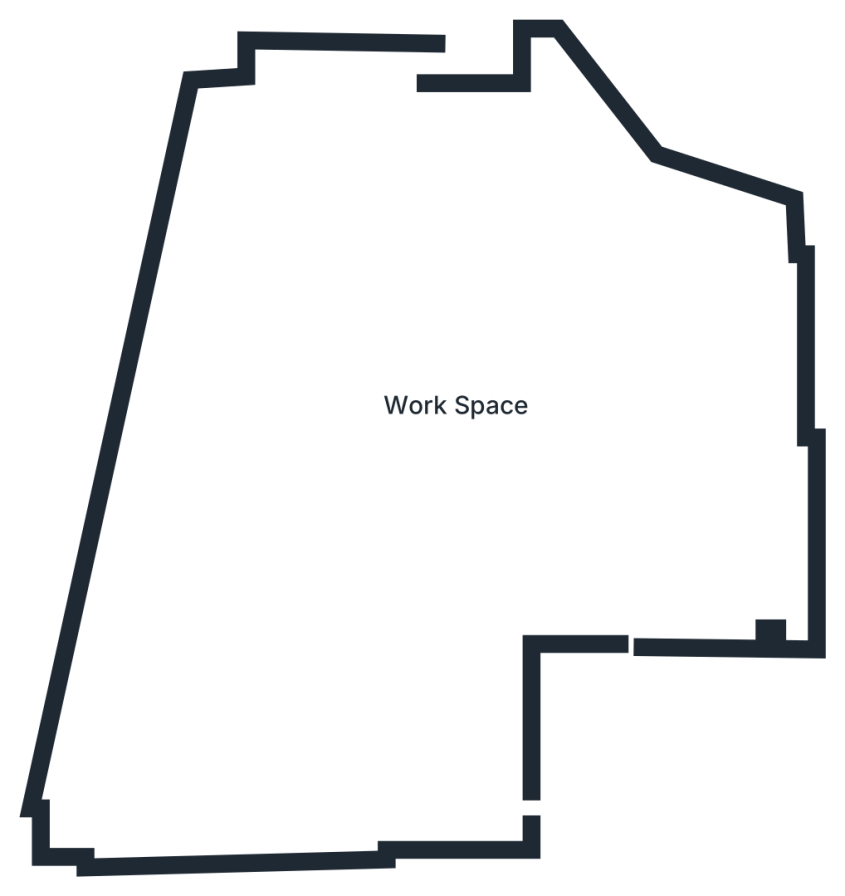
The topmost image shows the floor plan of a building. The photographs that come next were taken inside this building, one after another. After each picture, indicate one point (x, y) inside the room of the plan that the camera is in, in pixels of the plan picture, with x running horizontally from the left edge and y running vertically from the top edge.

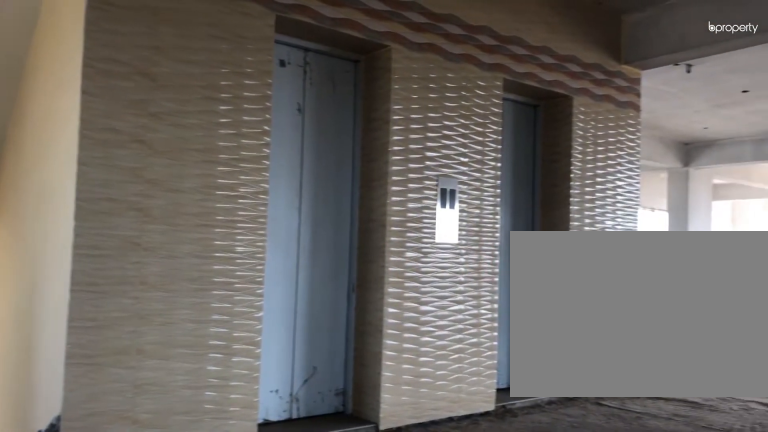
(600, 493)
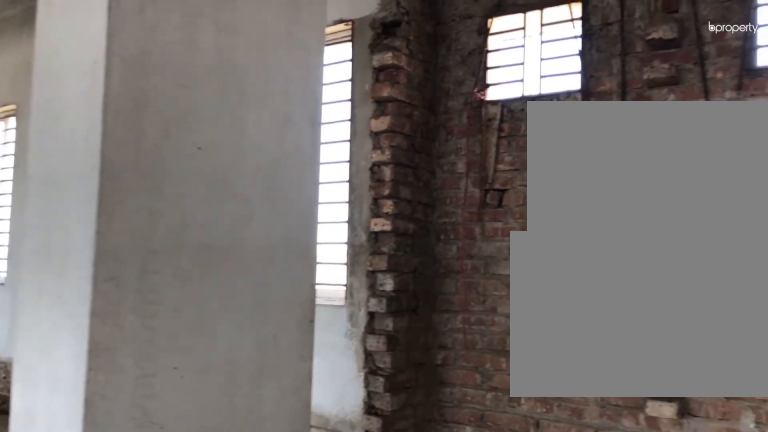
(600, 493)
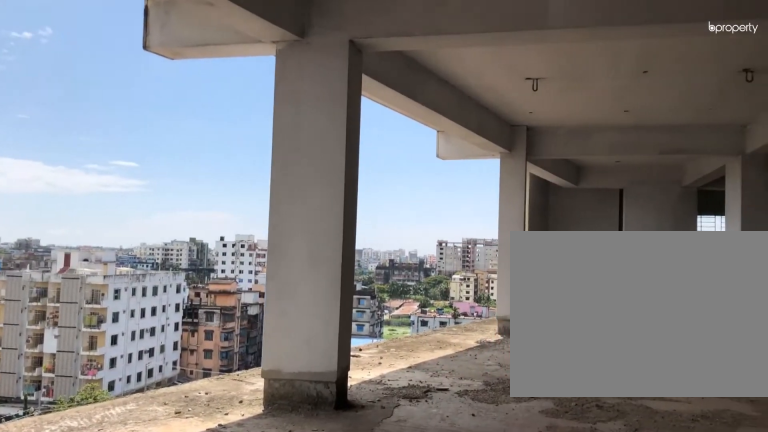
(600, 493)
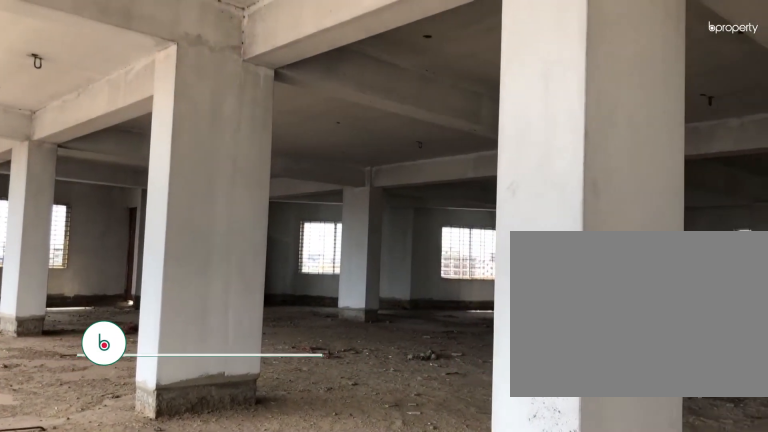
(437, 433)
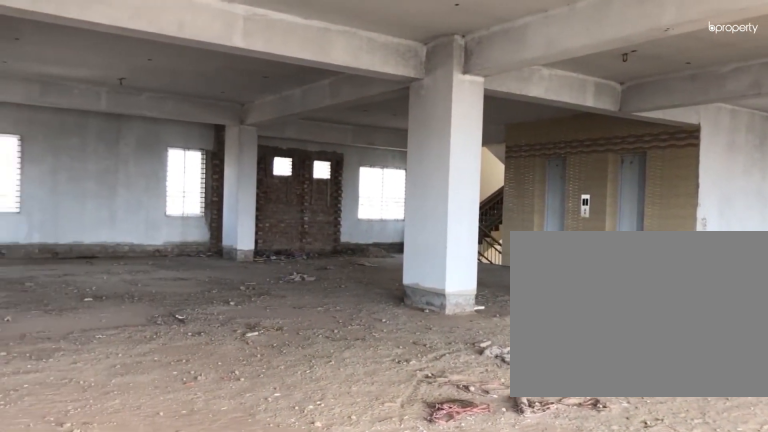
(437, 433)
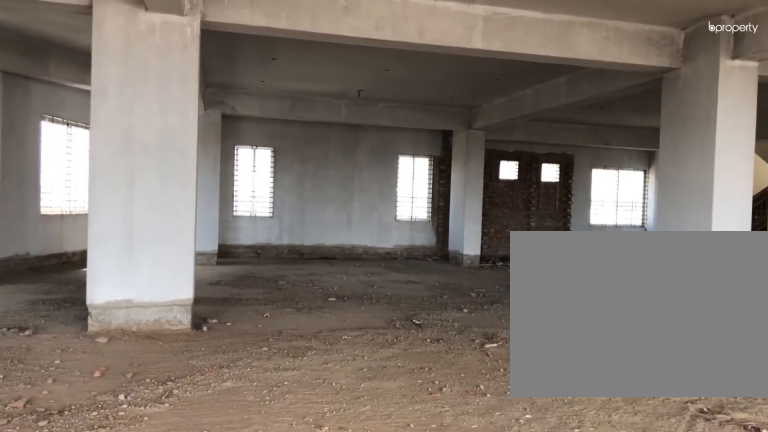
(437, 433)
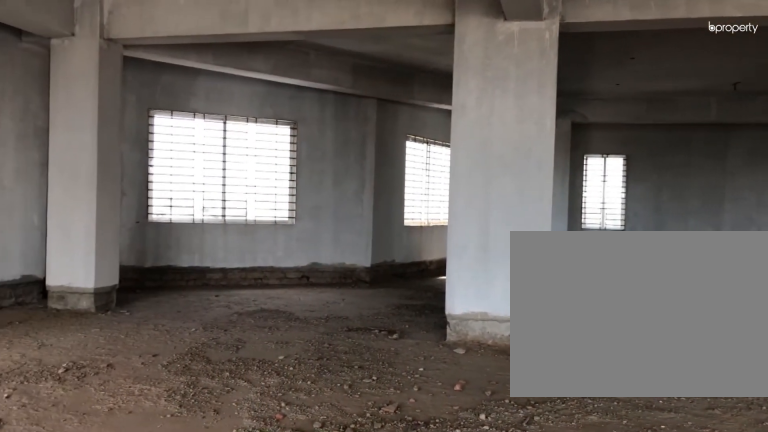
(437, 433)
